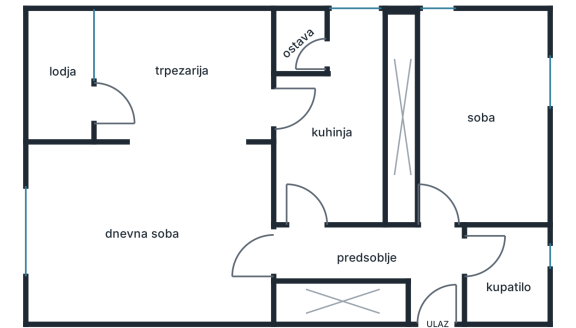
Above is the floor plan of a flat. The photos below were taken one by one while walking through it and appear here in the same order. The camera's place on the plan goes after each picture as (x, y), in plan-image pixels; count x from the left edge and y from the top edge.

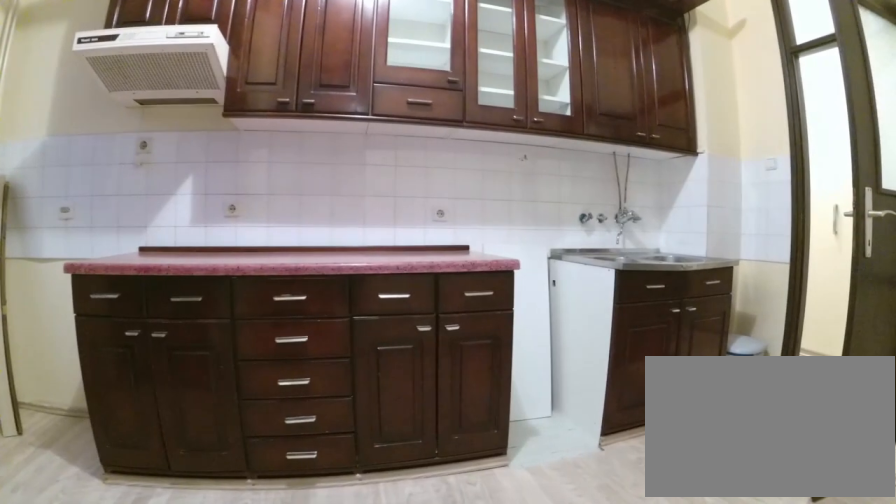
(280, 102)
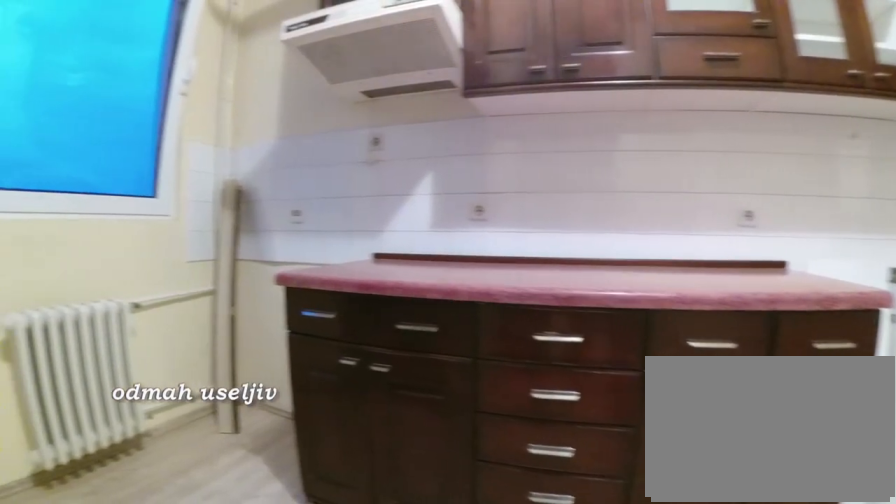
(309, 109)
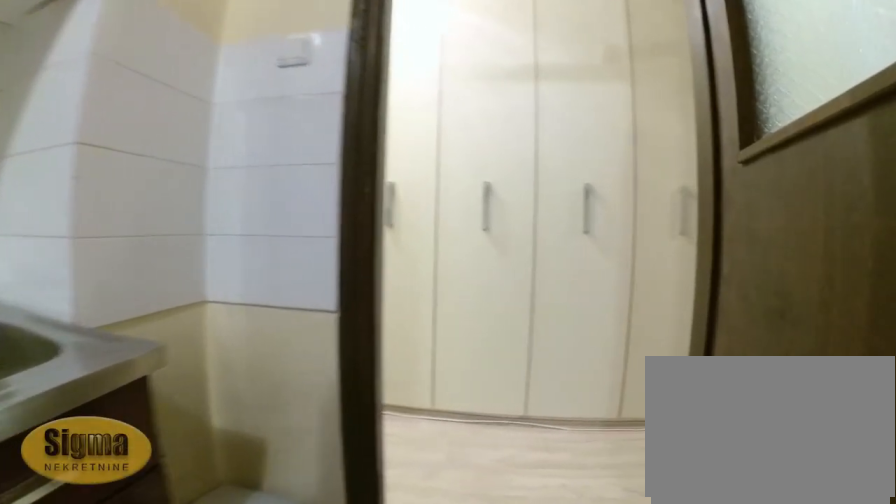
(327, 166)
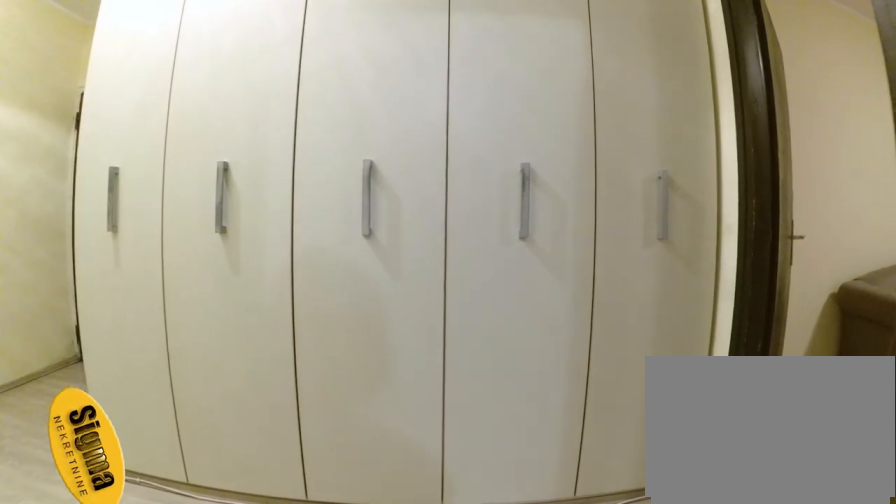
(309, 198)
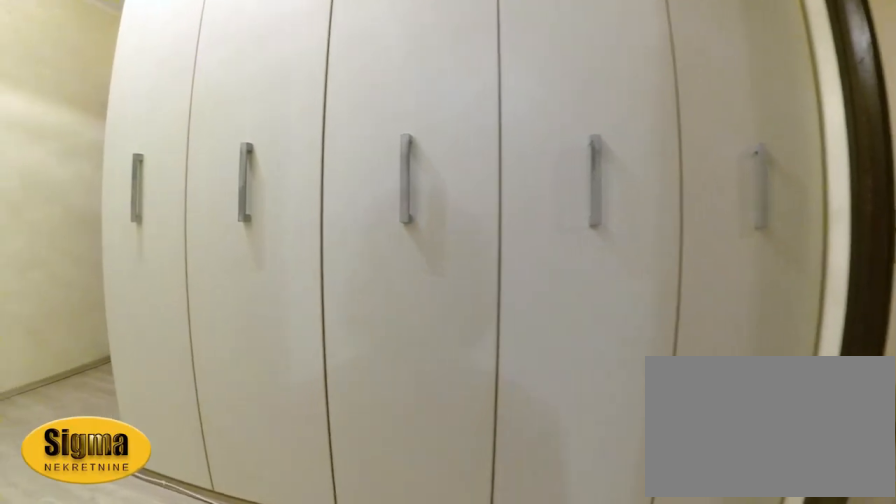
(307, 206)
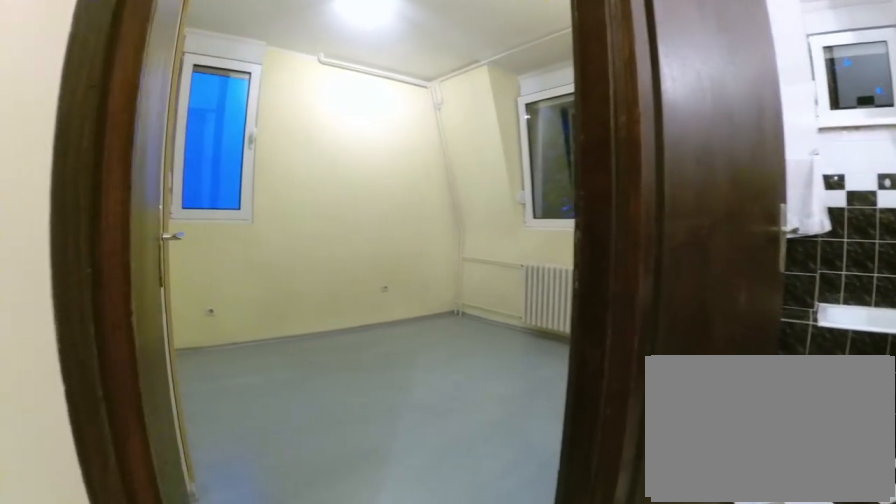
(402, 252)
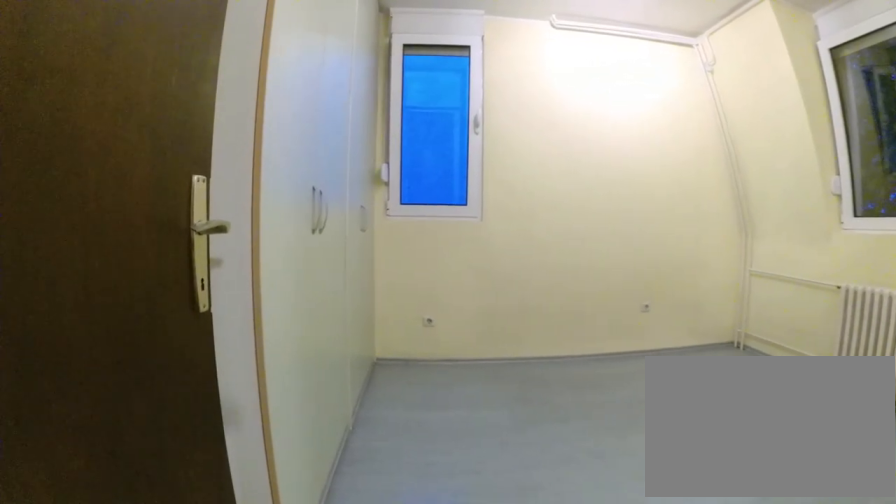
(434, 240)
